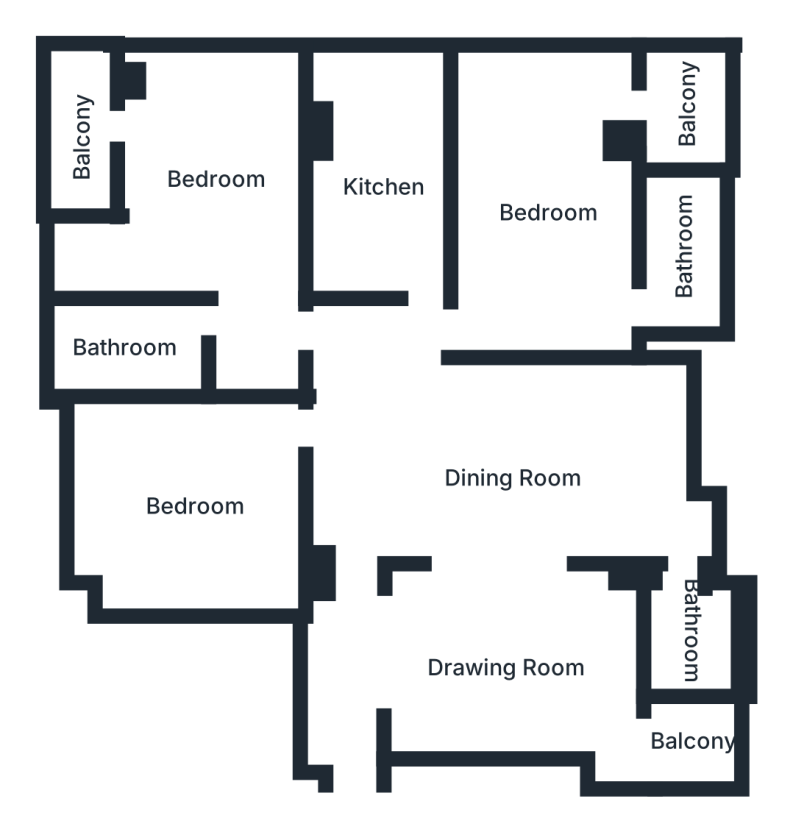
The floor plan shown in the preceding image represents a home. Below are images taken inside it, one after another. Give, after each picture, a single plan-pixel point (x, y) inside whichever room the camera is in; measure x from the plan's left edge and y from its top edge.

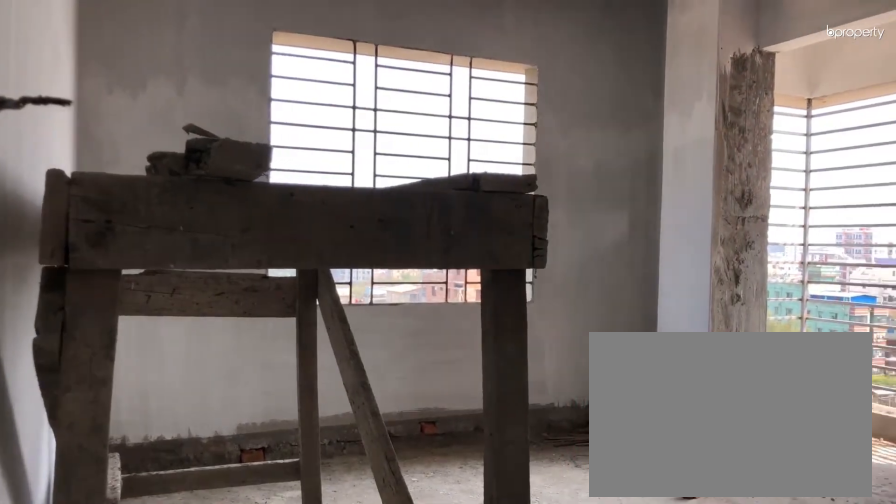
(563, 206)
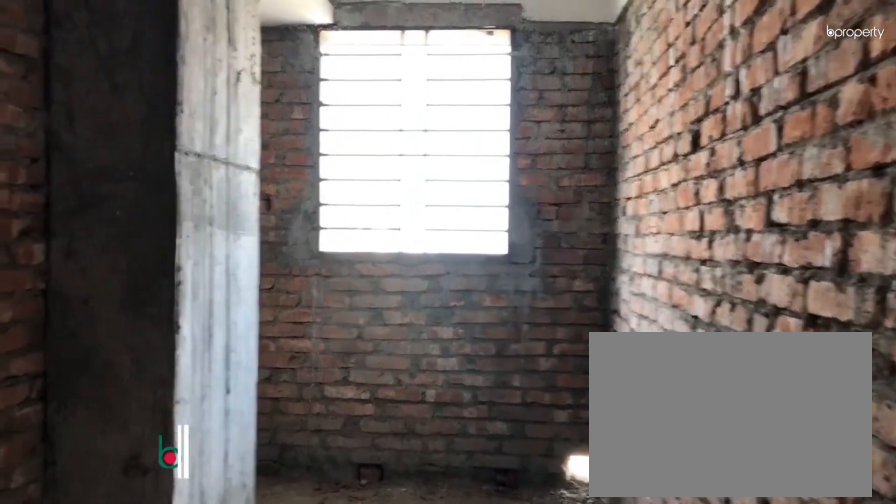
(390, 178)
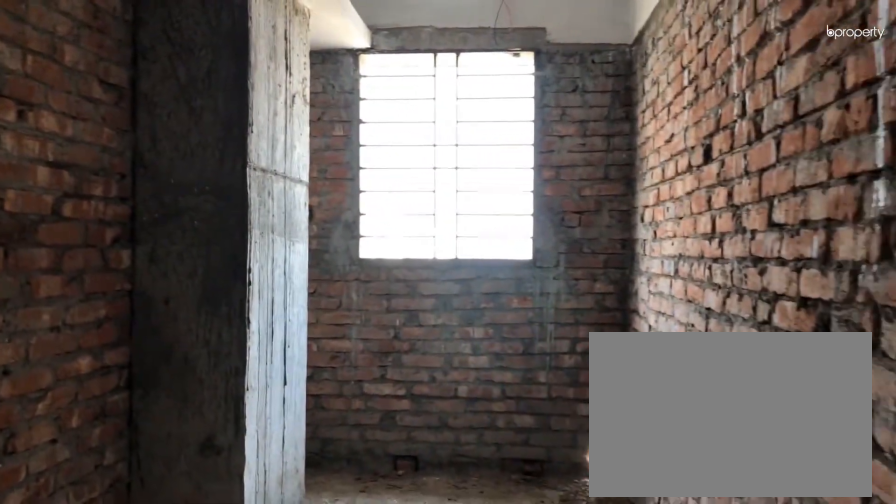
(390, 178)
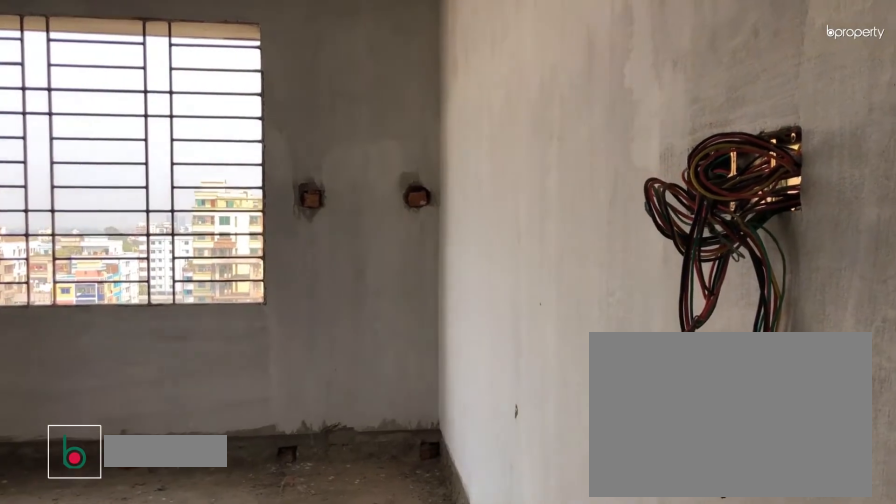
(220, 178)
